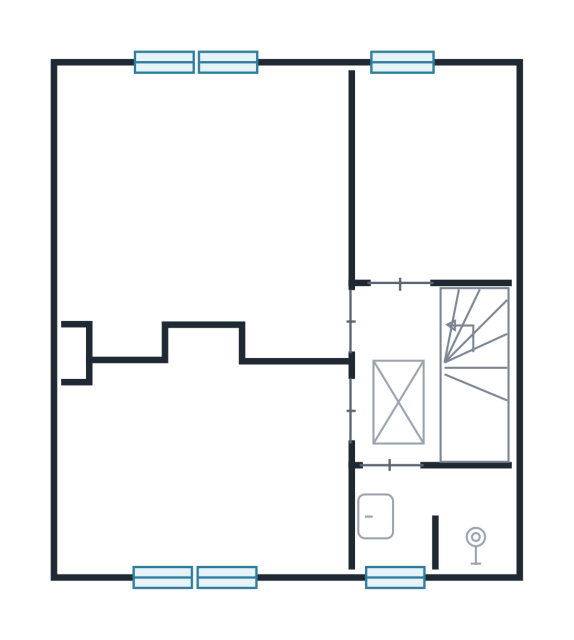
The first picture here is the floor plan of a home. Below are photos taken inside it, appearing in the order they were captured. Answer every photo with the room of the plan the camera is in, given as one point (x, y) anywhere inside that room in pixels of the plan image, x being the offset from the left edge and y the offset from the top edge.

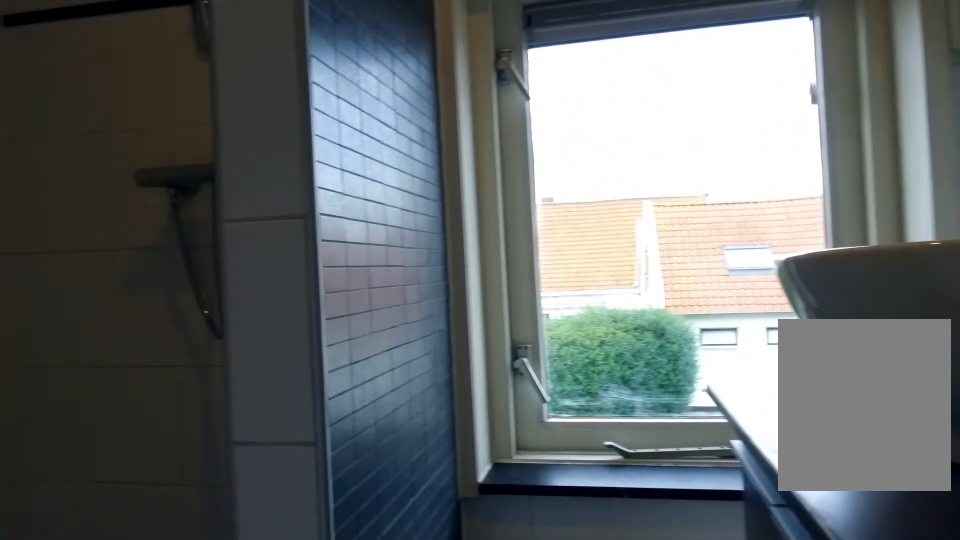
(434, 515)
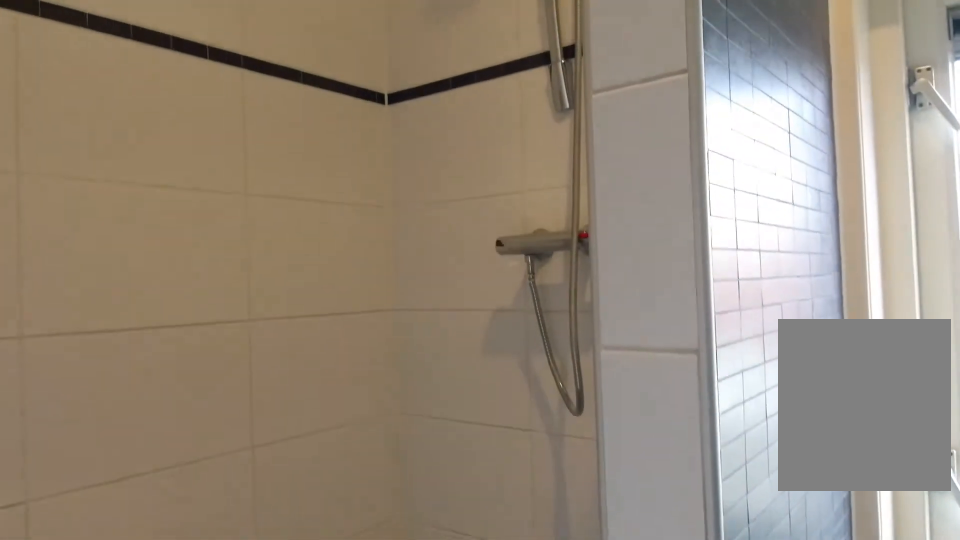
(434, 515)
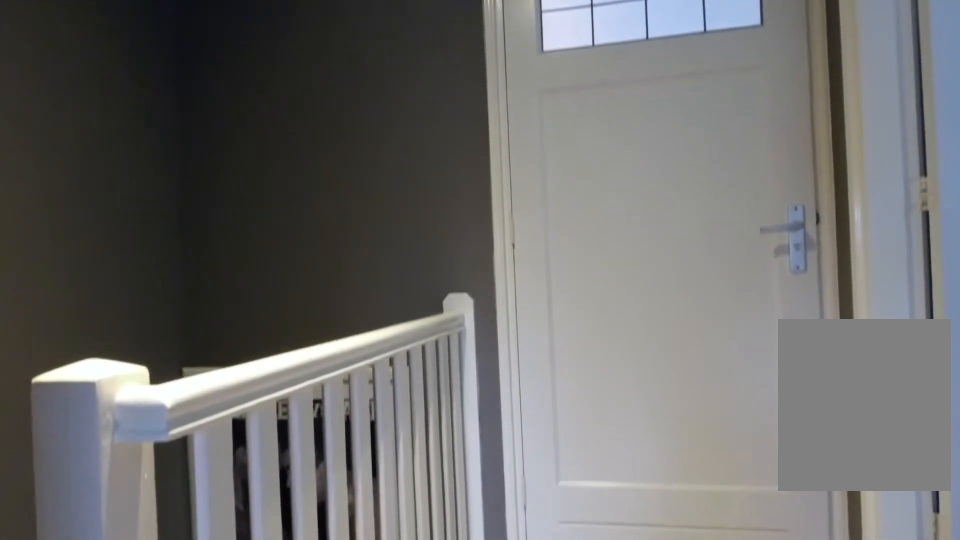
(399, 374)
